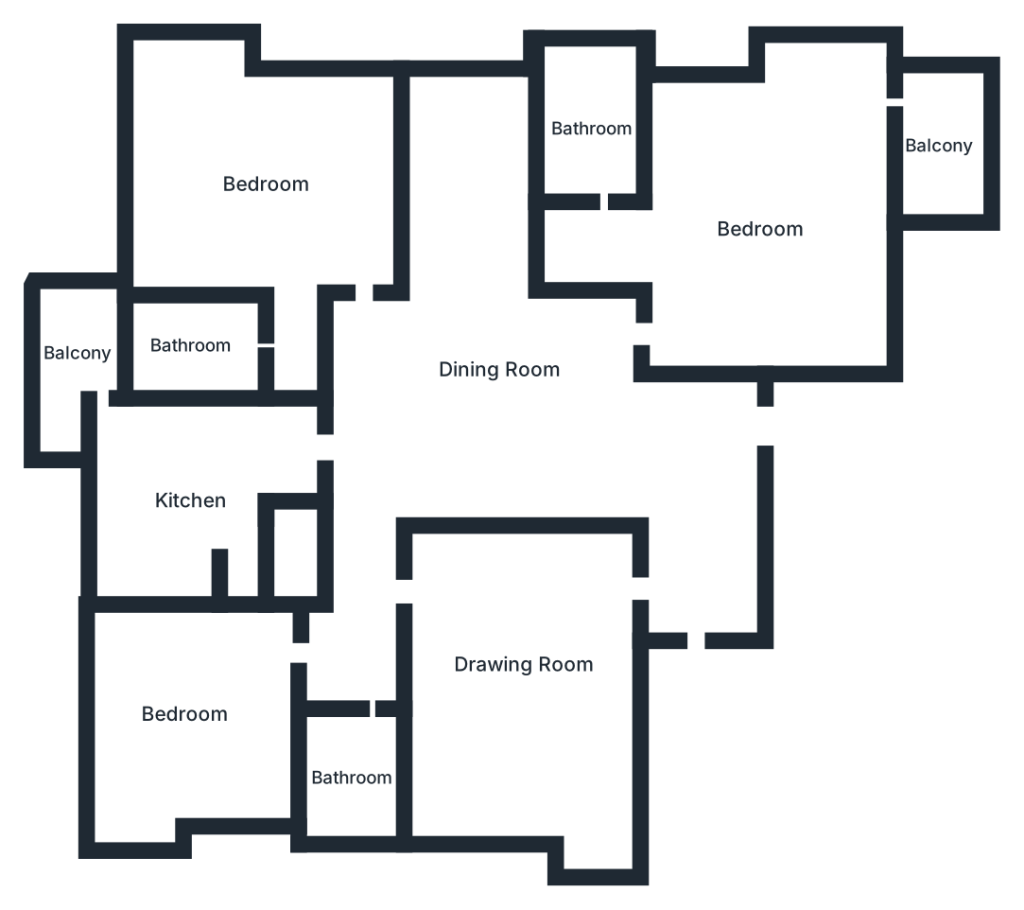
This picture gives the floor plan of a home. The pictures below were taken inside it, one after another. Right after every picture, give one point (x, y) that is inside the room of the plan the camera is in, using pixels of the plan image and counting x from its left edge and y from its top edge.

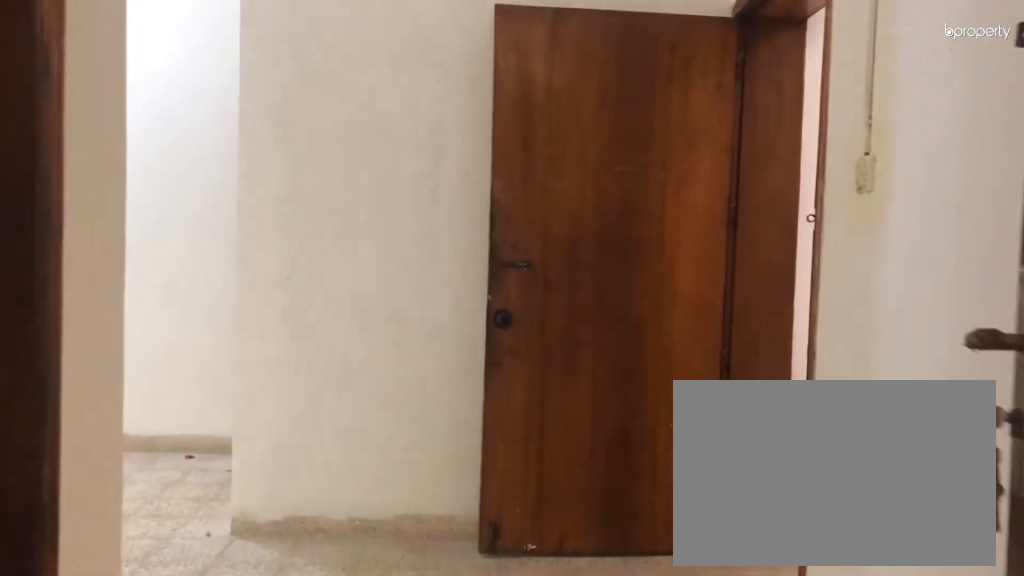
(695, 556)
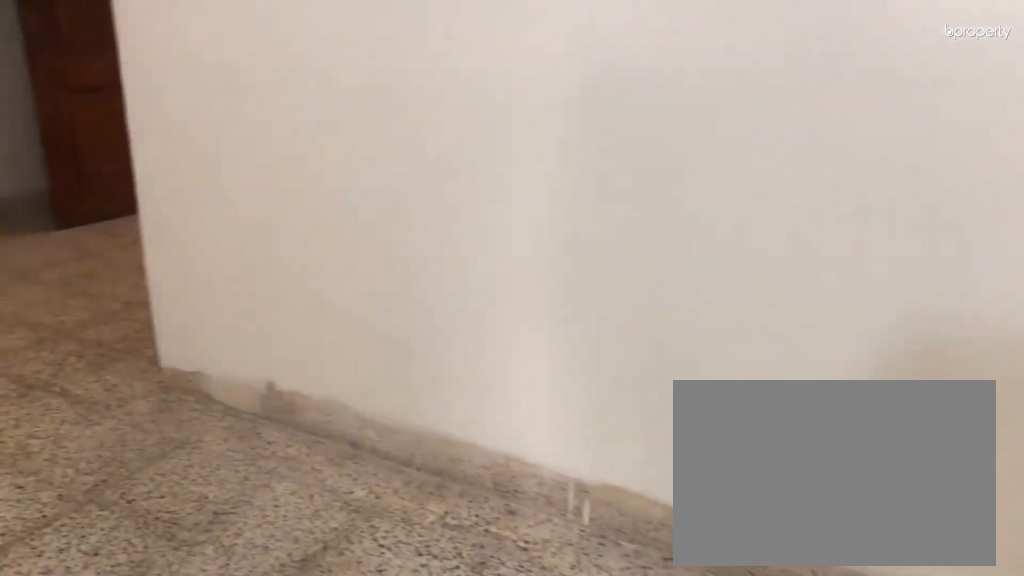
(491, 366)
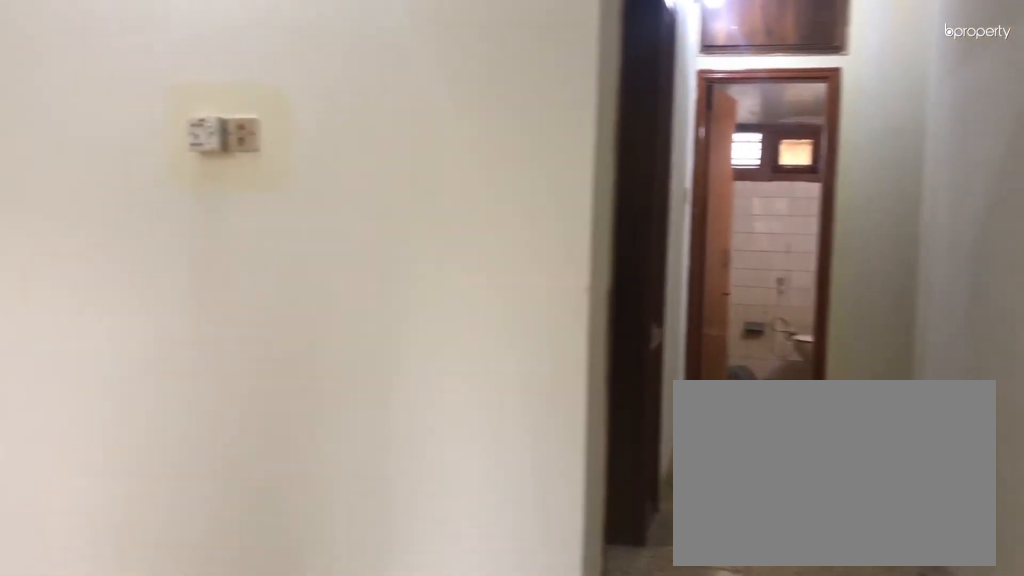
(490, 366)
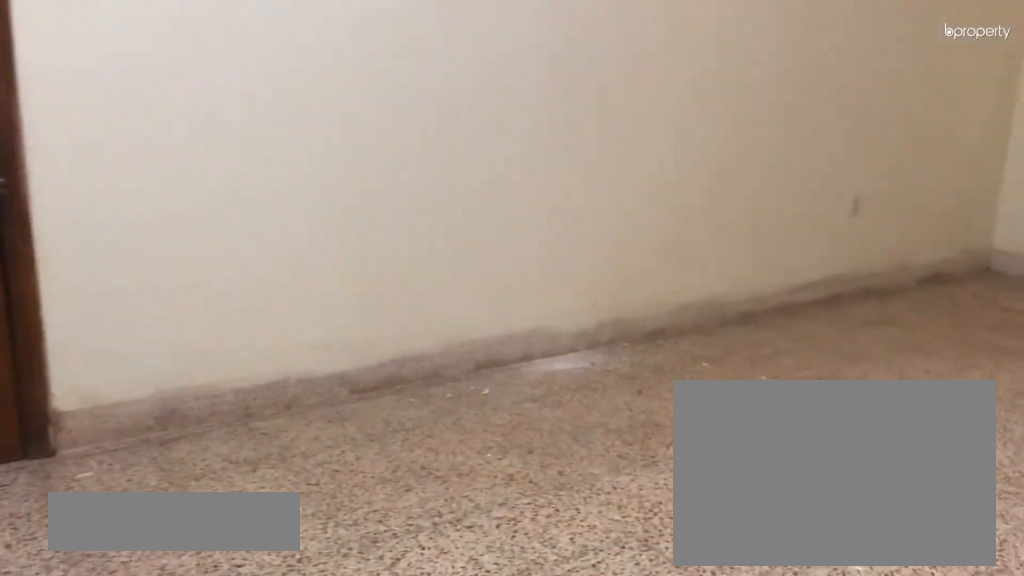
(524, 666)
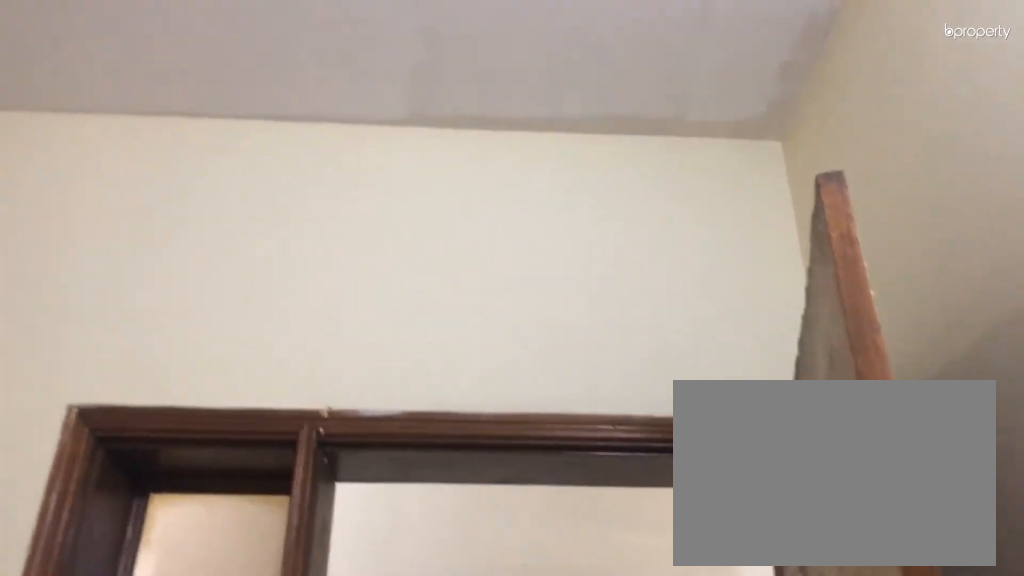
(524, 666)
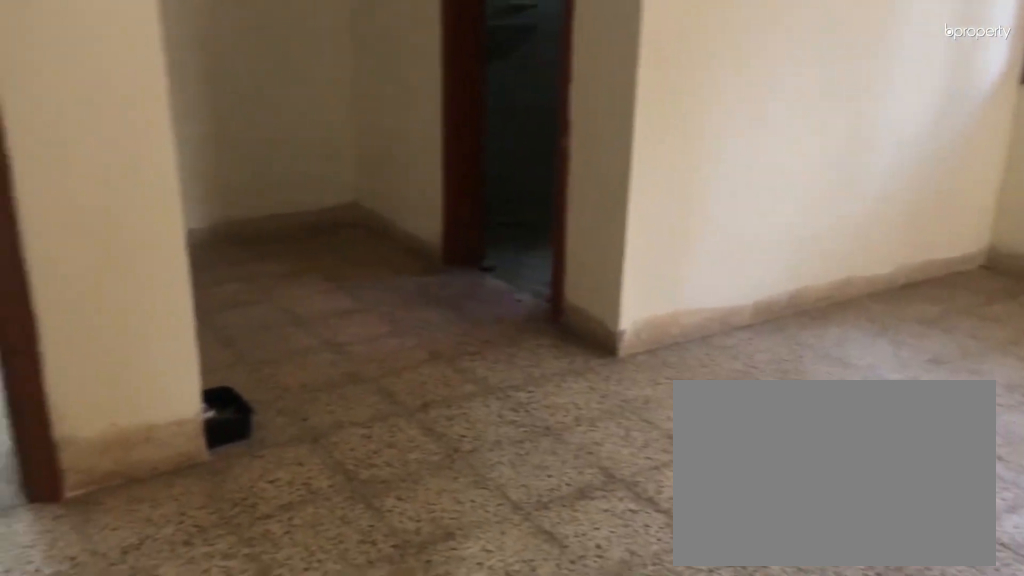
(757, 232)
